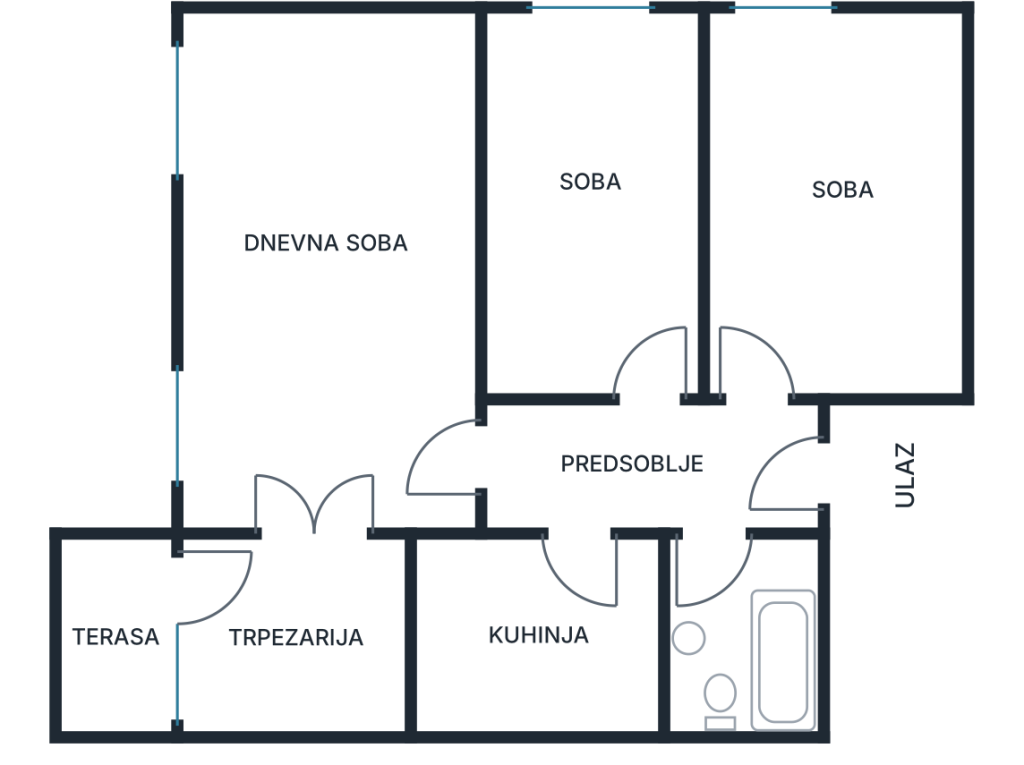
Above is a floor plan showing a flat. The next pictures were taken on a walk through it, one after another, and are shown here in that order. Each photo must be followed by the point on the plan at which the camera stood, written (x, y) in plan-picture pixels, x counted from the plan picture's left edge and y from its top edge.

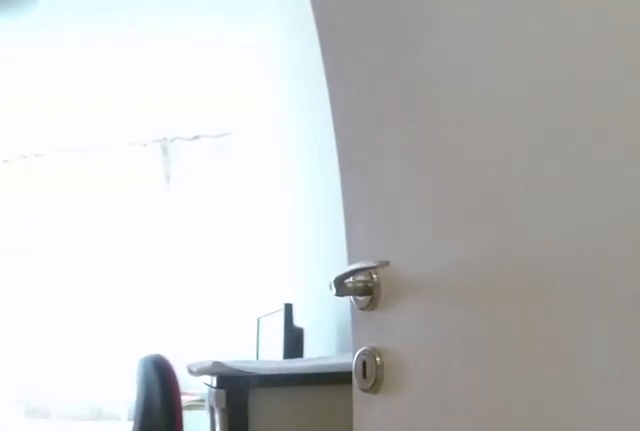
(658, 418)
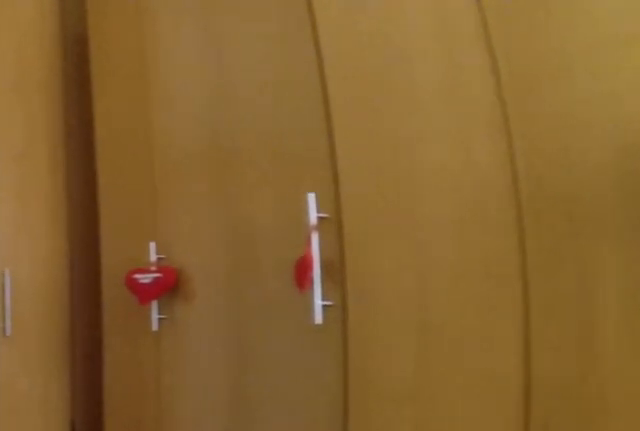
(627, 137)
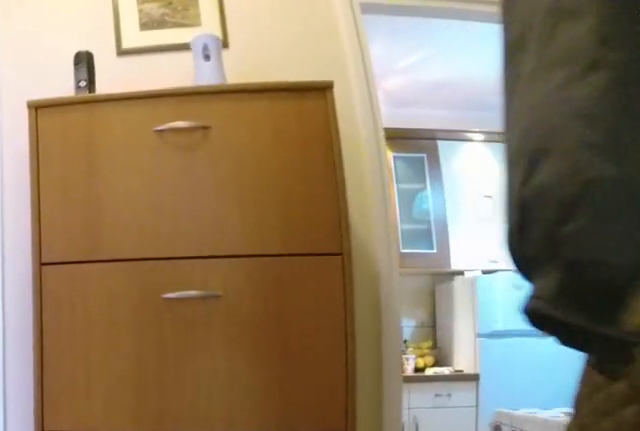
(640, 378)
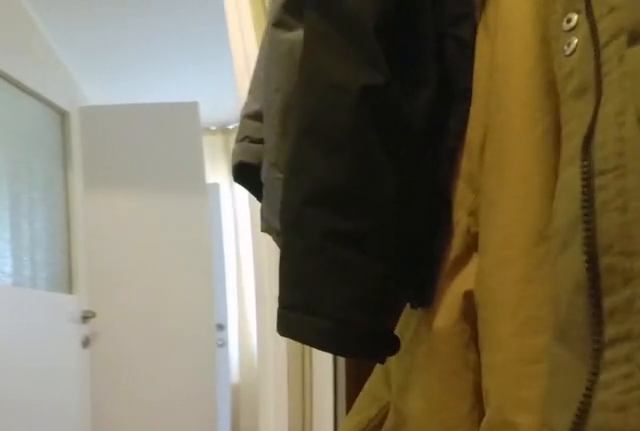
(670, 474)
